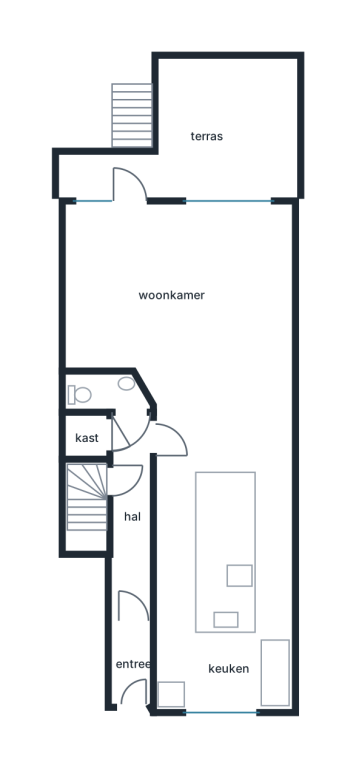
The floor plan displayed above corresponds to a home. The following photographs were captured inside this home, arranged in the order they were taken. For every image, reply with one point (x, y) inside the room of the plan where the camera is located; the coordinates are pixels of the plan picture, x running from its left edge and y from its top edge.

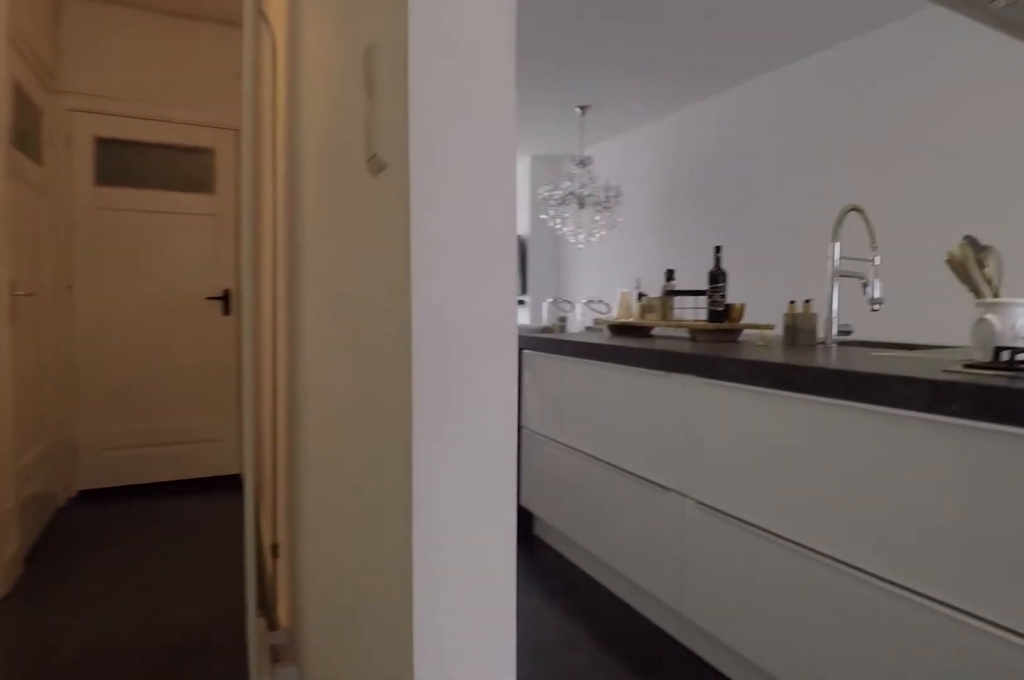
(132, 555)
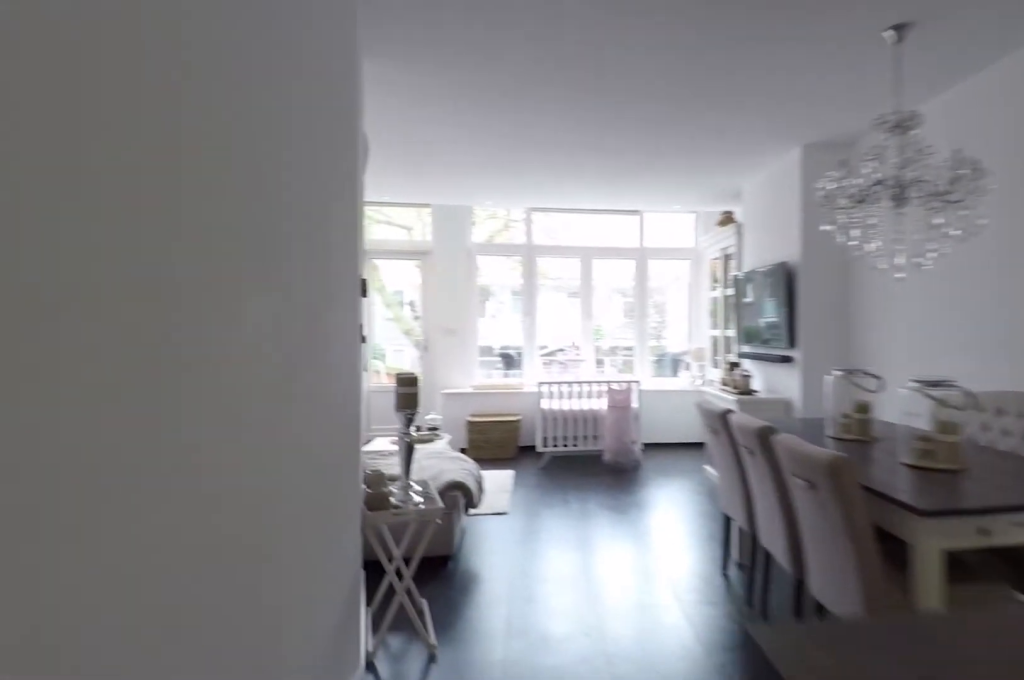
(223, 556)
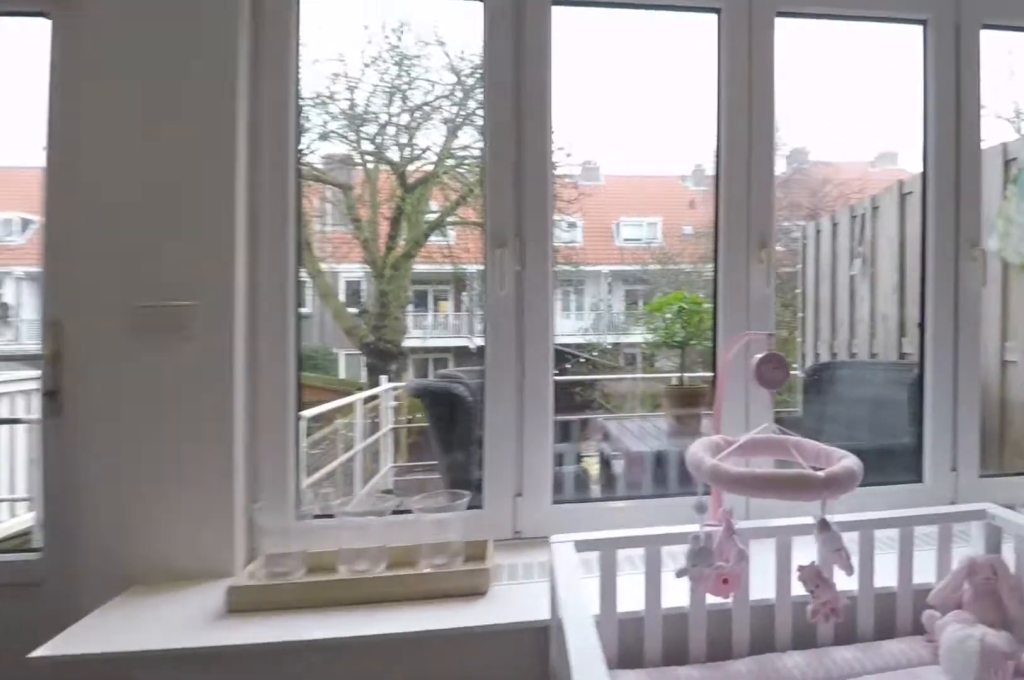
(123, 291)
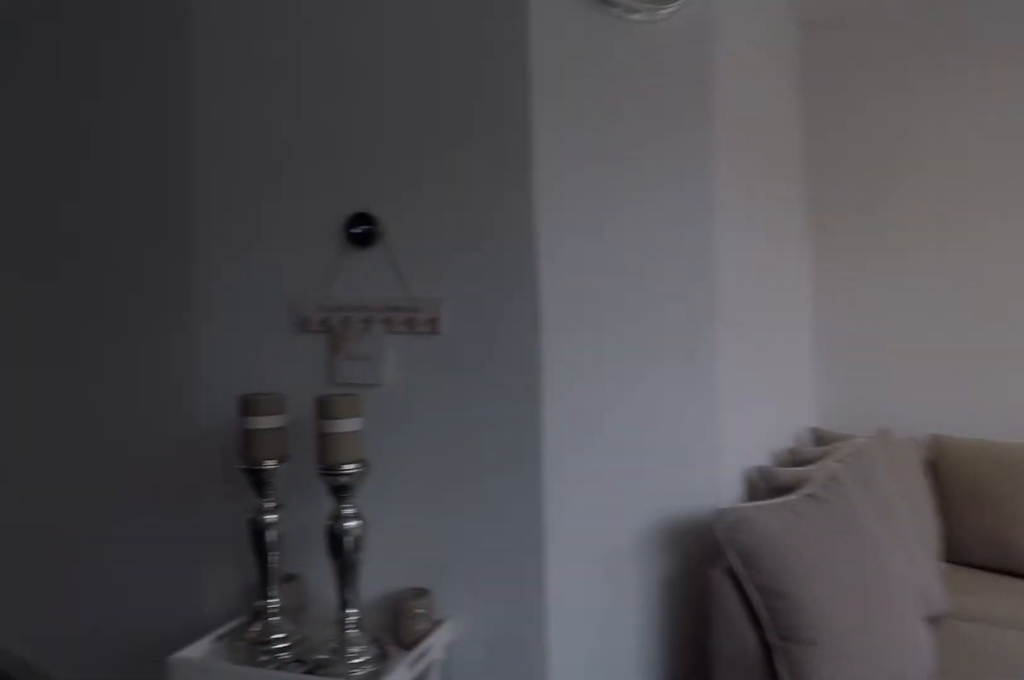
(123, 291)
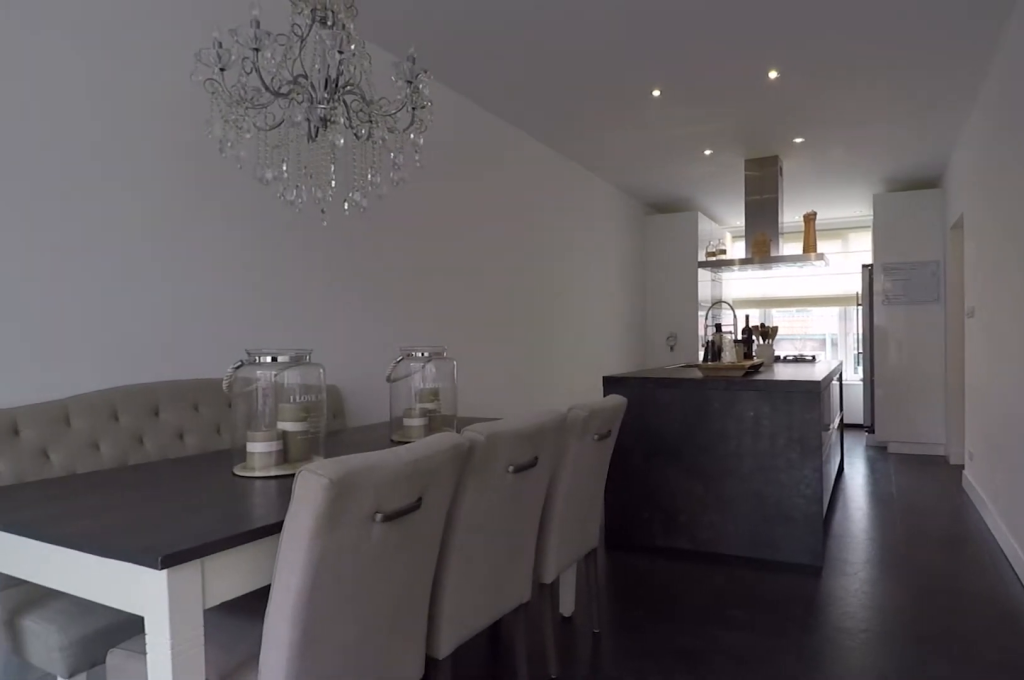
(223, 555)
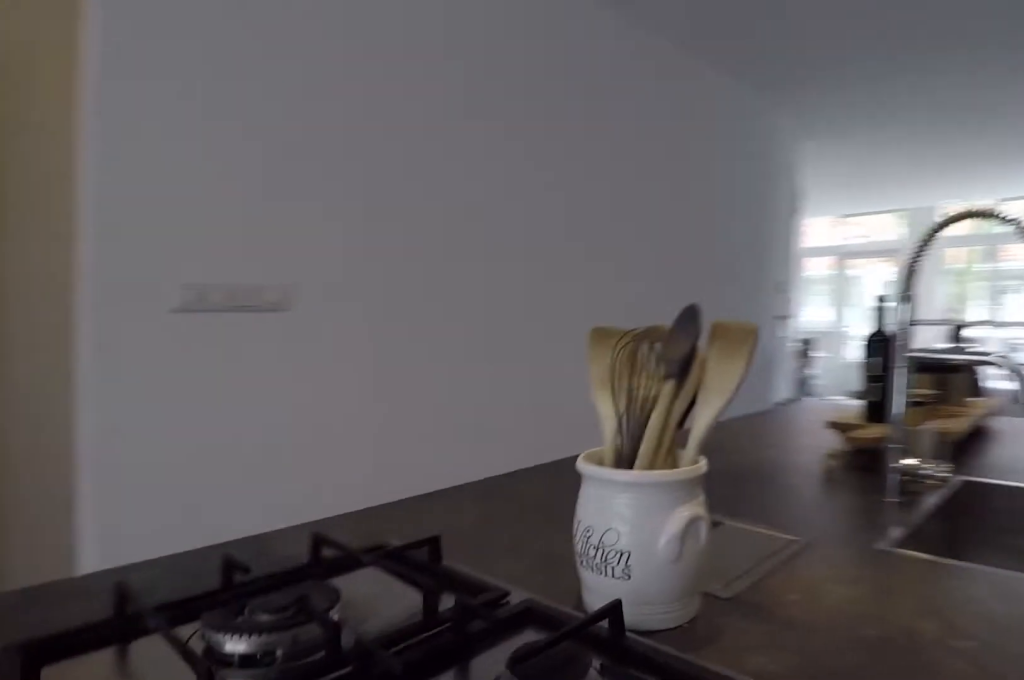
(223, 555)
